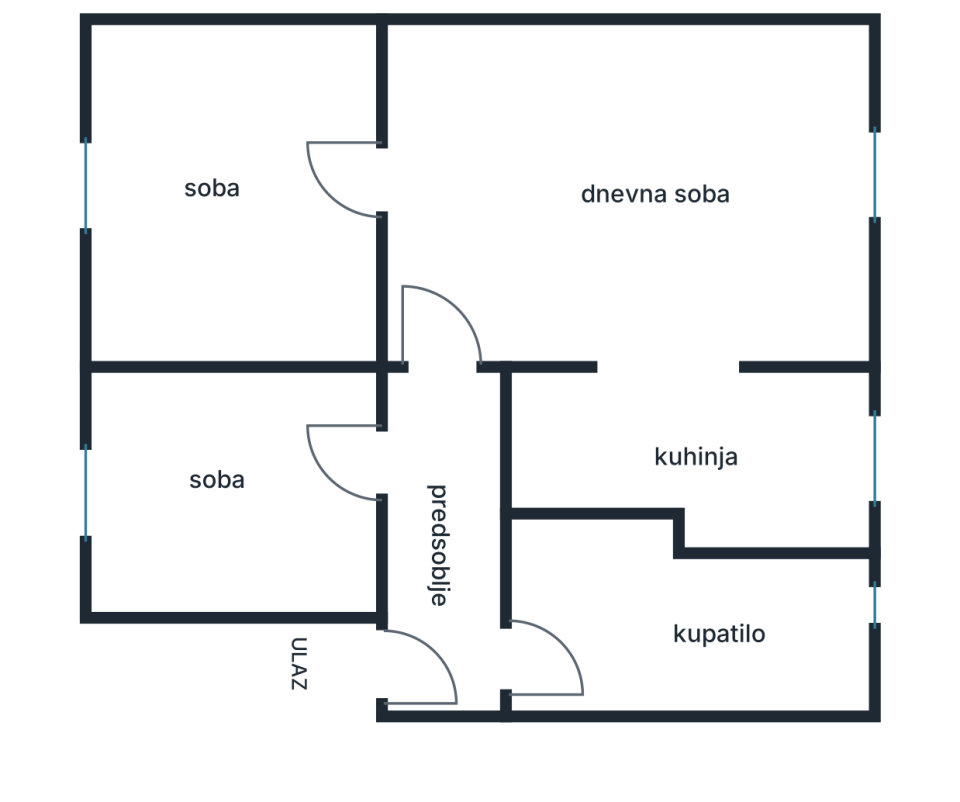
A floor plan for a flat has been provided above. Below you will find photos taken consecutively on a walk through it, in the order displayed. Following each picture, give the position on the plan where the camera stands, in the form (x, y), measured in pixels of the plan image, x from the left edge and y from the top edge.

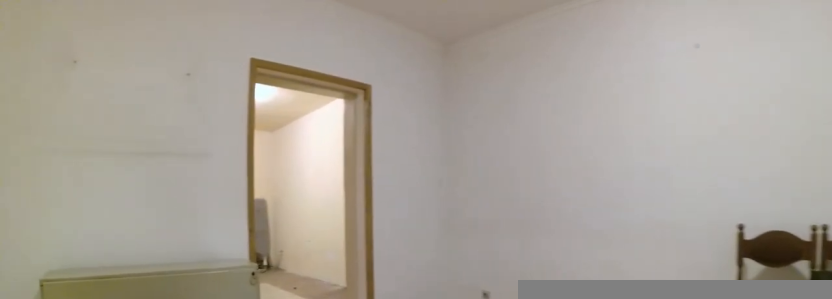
(713, 355)
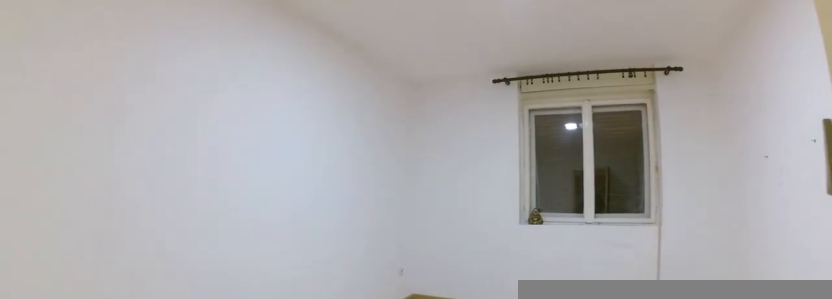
(393, 440)
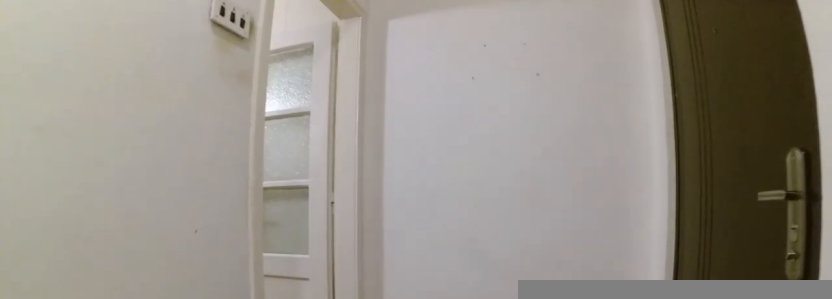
(438, 562)
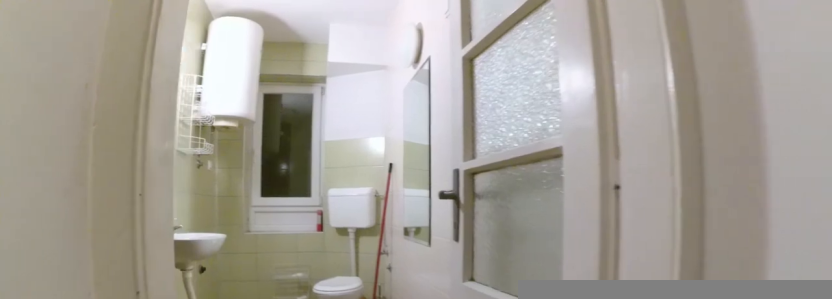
(406, 650)
